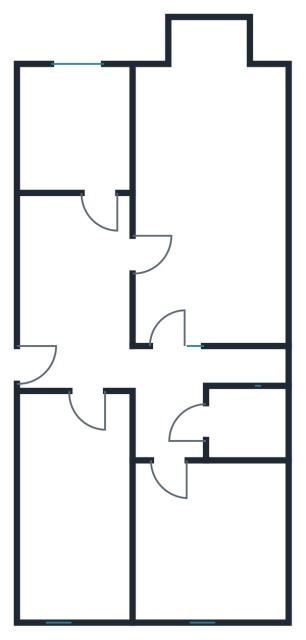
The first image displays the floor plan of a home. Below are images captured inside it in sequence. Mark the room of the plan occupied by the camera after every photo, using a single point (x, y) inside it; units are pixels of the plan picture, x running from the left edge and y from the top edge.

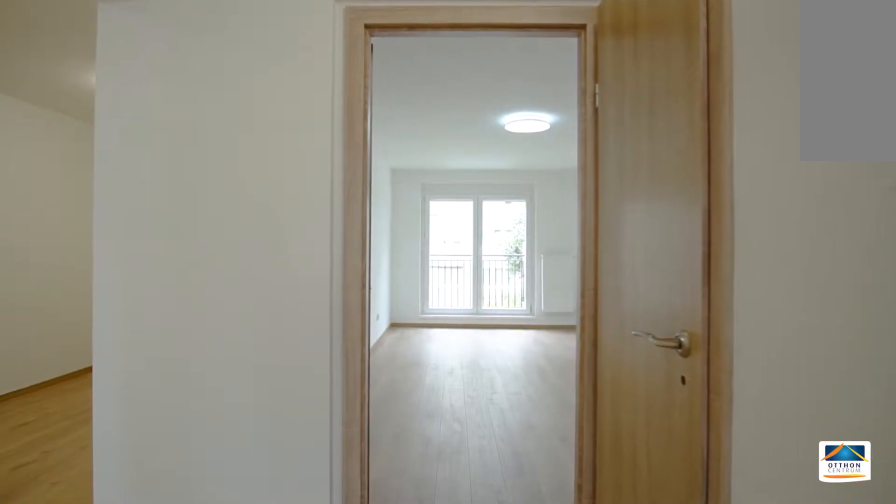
(171, 403)
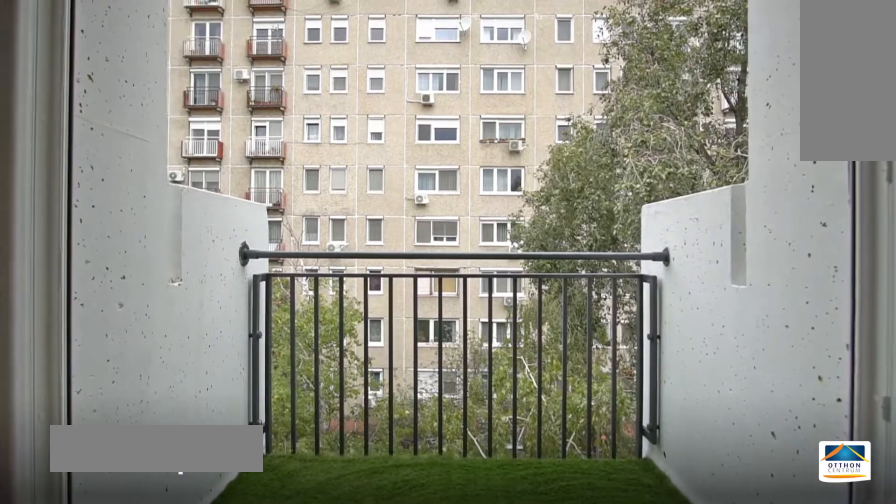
(208, 41)
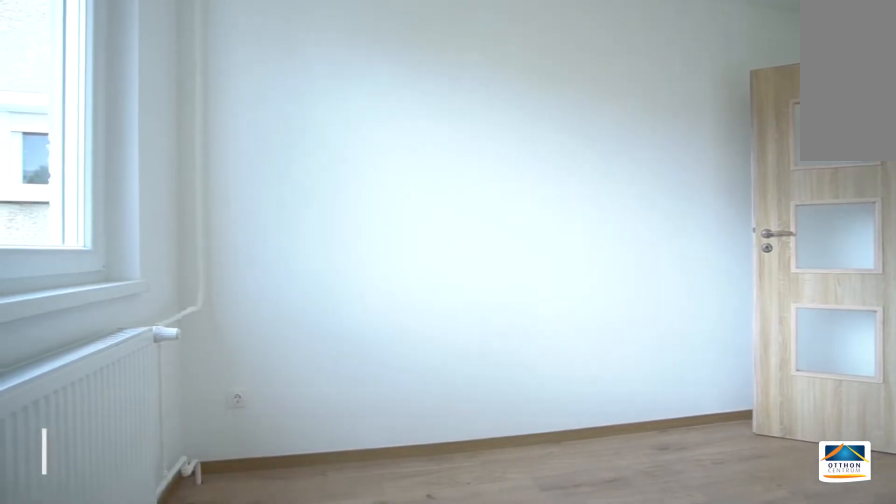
(217, 541)
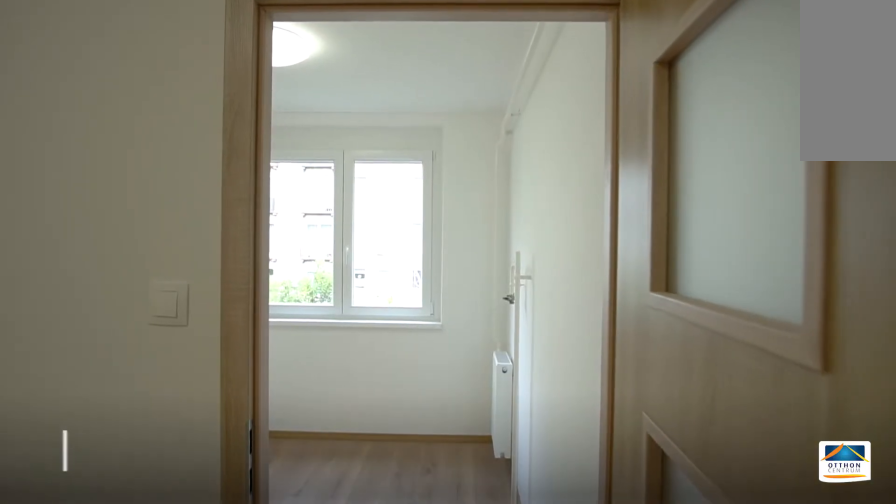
(81, 130)
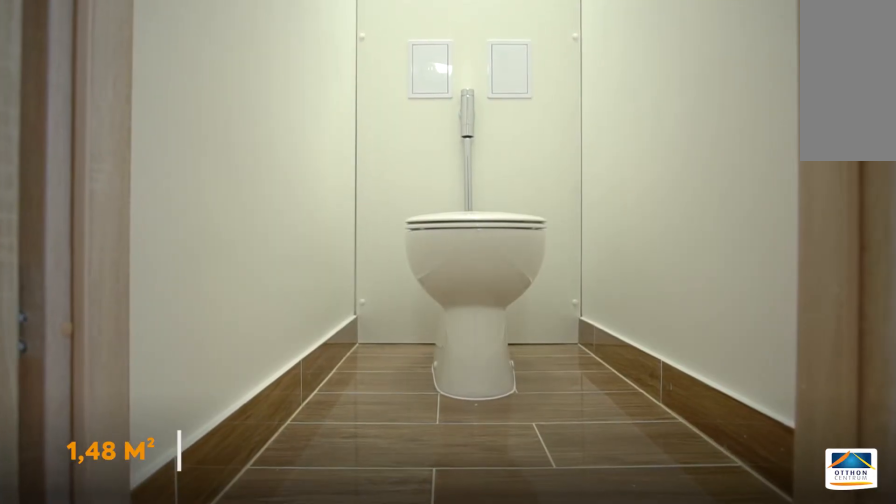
(254, 366)
